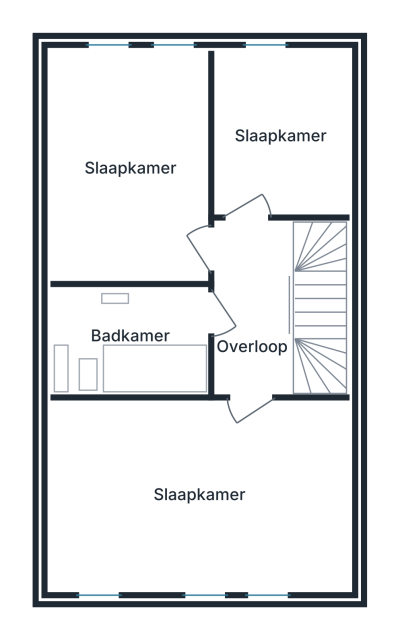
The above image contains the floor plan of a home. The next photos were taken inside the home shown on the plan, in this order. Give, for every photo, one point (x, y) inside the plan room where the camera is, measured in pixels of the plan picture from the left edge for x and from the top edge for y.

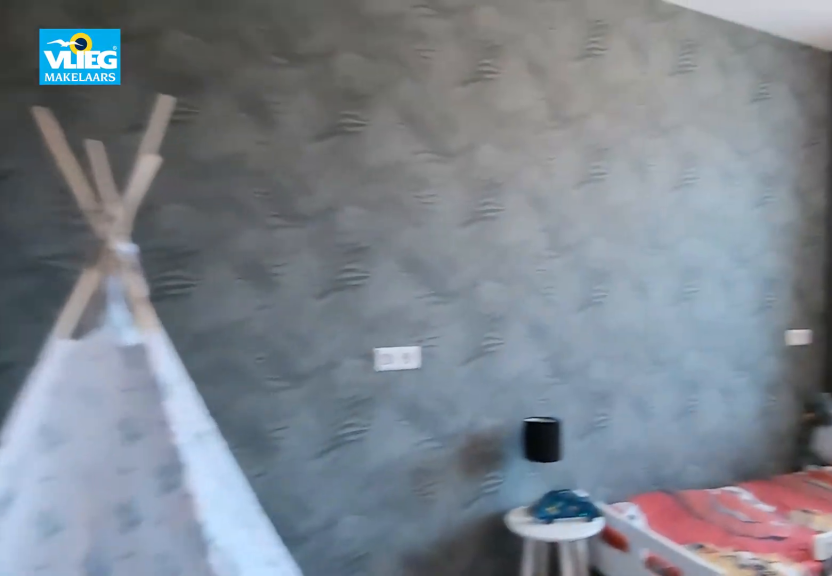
(122, 97)
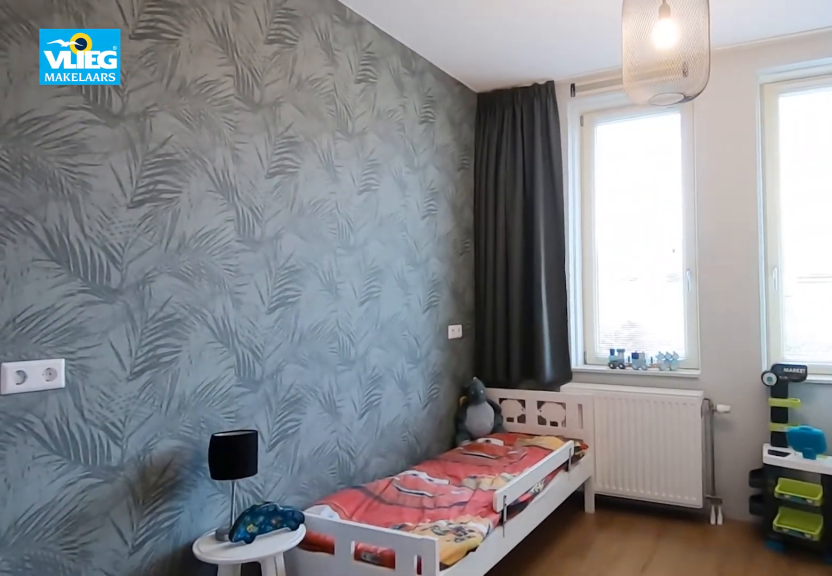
(122, 97)
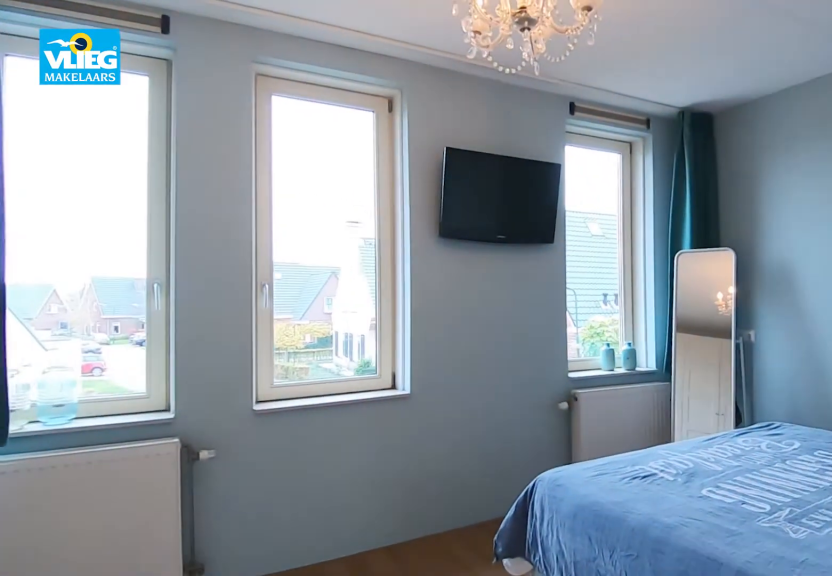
(198, 494)
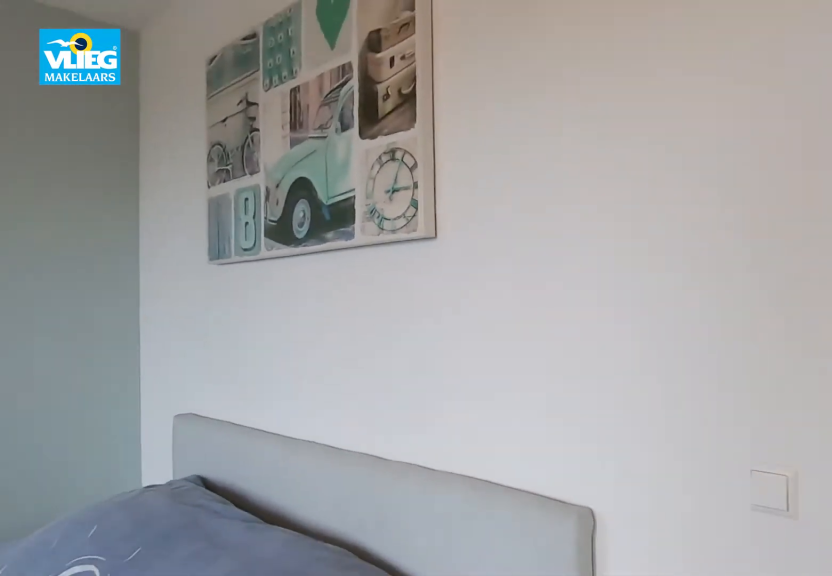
(198, 494)
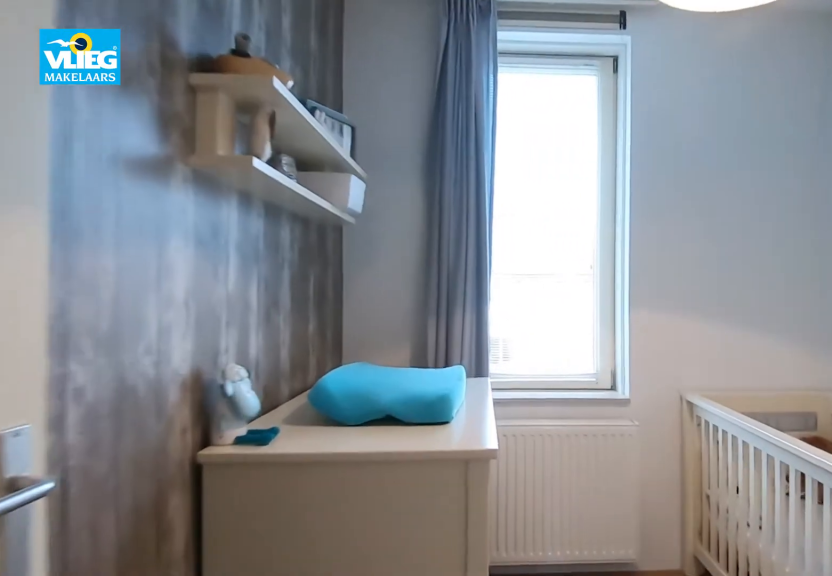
(288, 106)
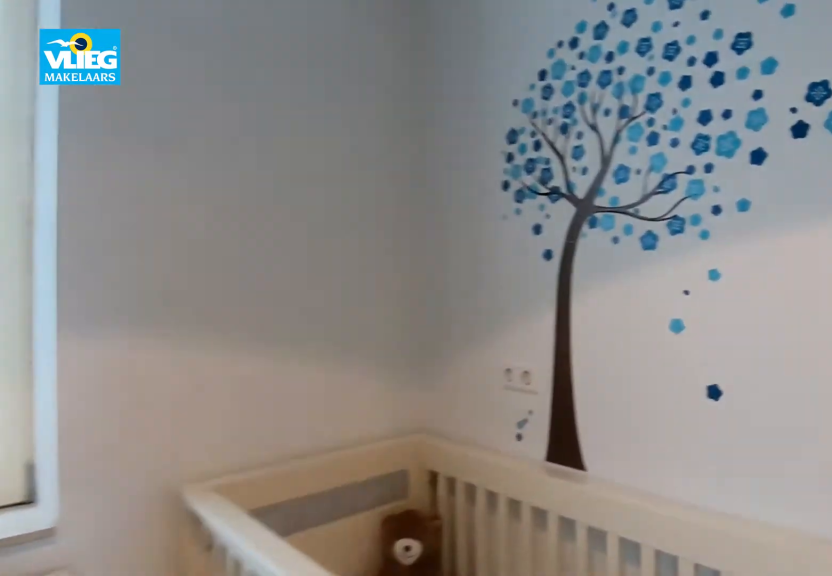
(288, 106)
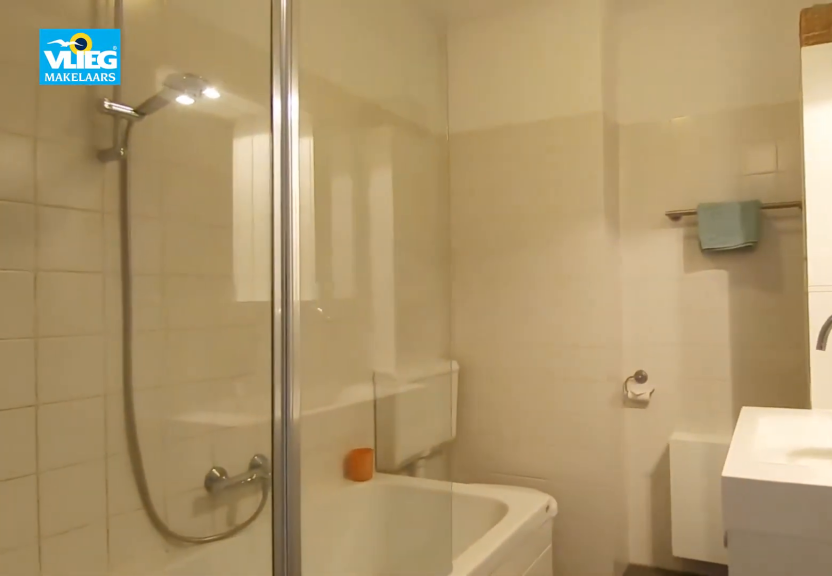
(131, 342)
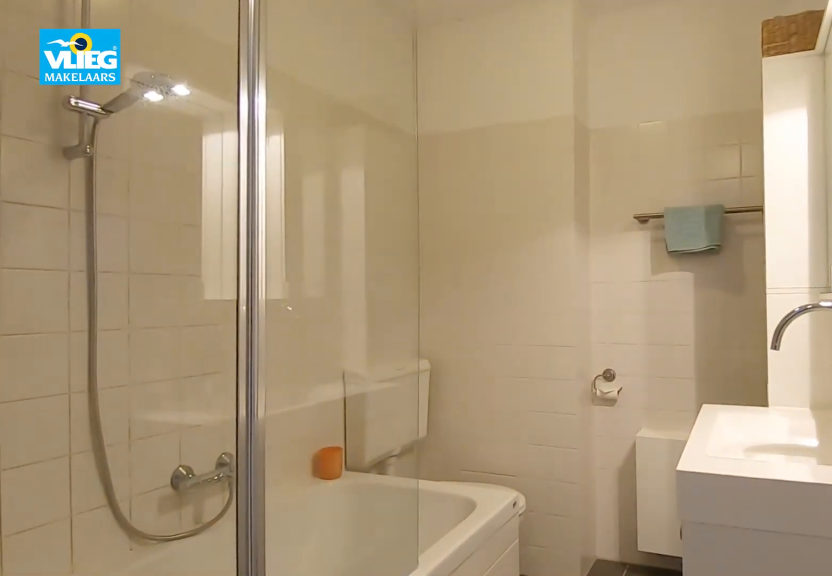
(131, 342)
